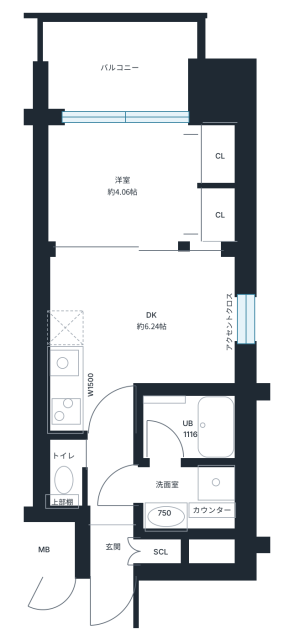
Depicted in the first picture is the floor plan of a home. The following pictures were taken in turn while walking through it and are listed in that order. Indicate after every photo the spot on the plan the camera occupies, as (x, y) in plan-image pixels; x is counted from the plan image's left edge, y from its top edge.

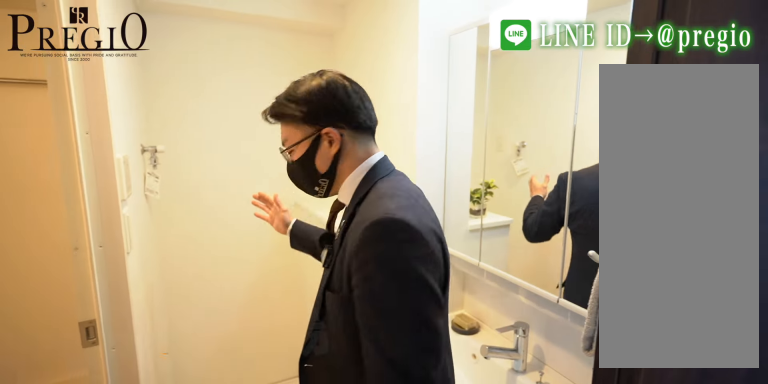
(218, 484)
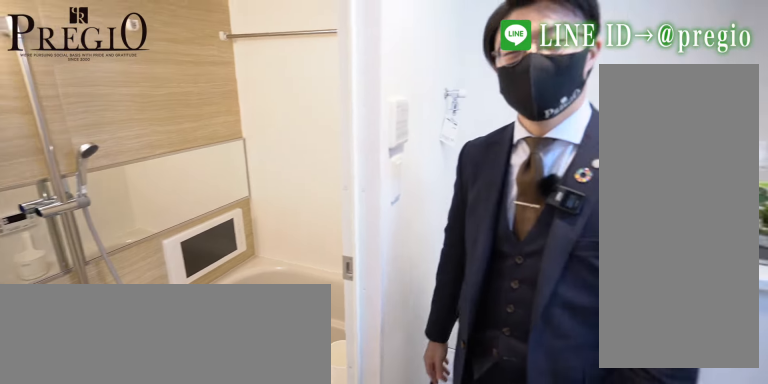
(185, 432)
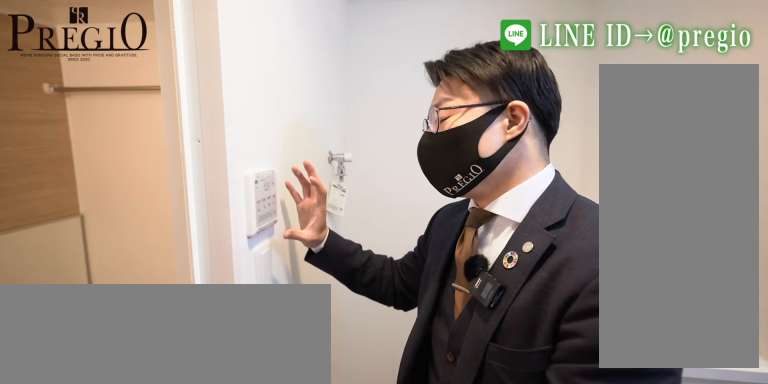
(186, 432)
